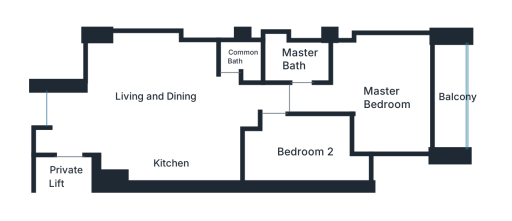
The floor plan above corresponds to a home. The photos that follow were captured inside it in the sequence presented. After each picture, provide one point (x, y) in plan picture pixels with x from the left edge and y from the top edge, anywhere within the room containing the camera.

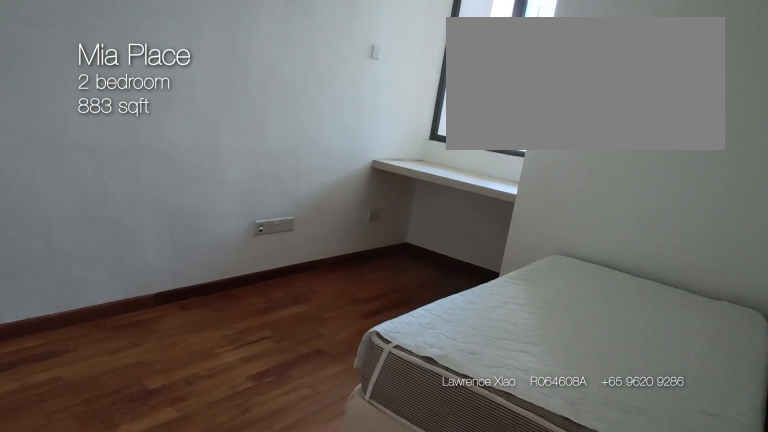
(305, 151)
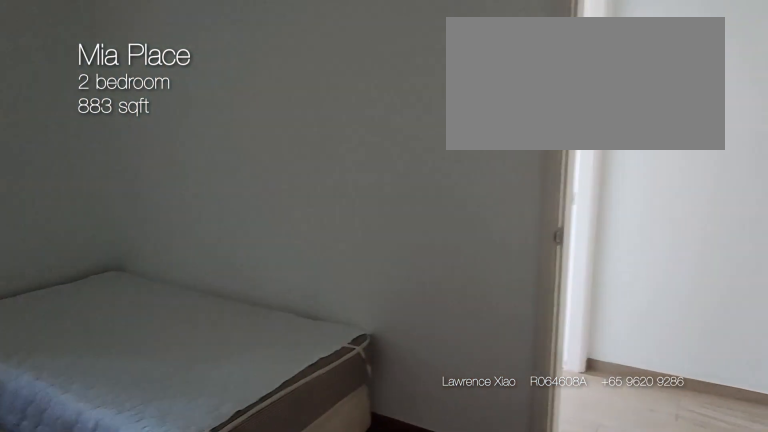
(305, 151)
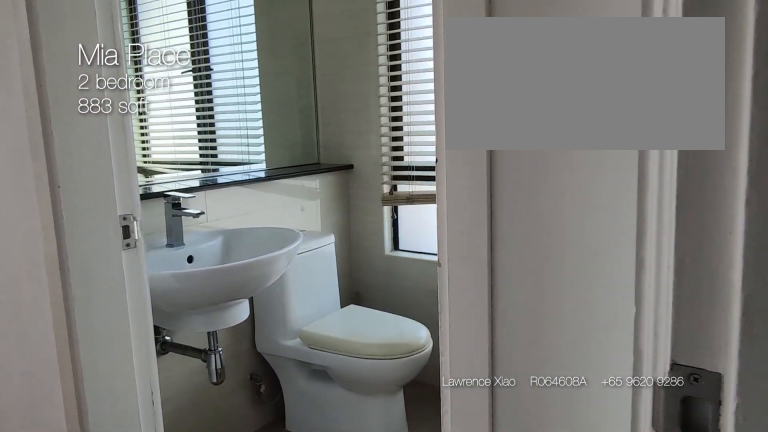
(298, 57)
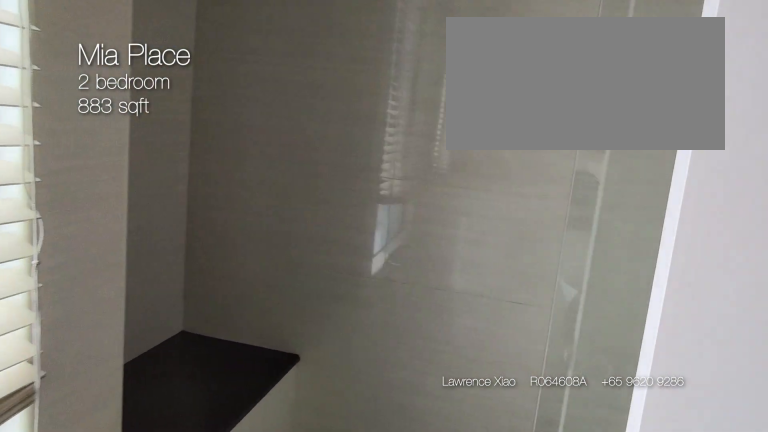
(298, 57)
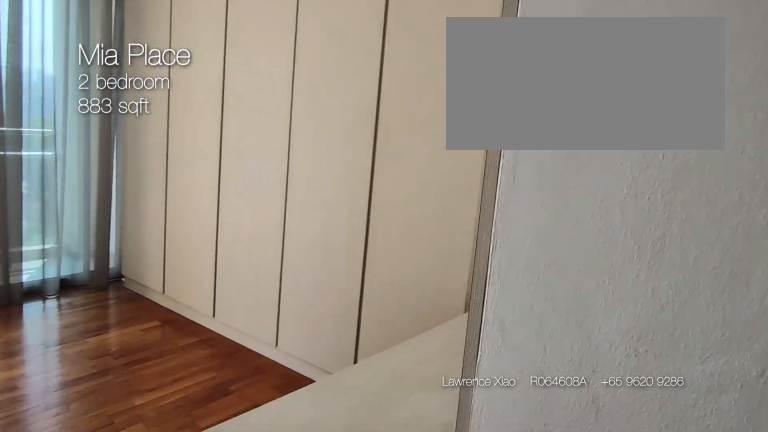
(372, 93)
